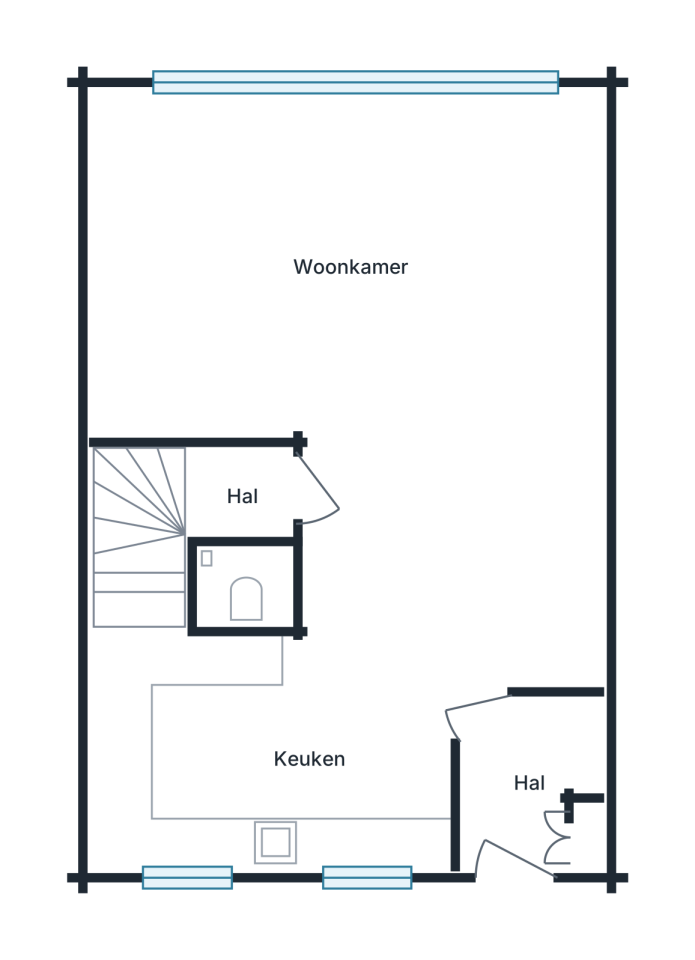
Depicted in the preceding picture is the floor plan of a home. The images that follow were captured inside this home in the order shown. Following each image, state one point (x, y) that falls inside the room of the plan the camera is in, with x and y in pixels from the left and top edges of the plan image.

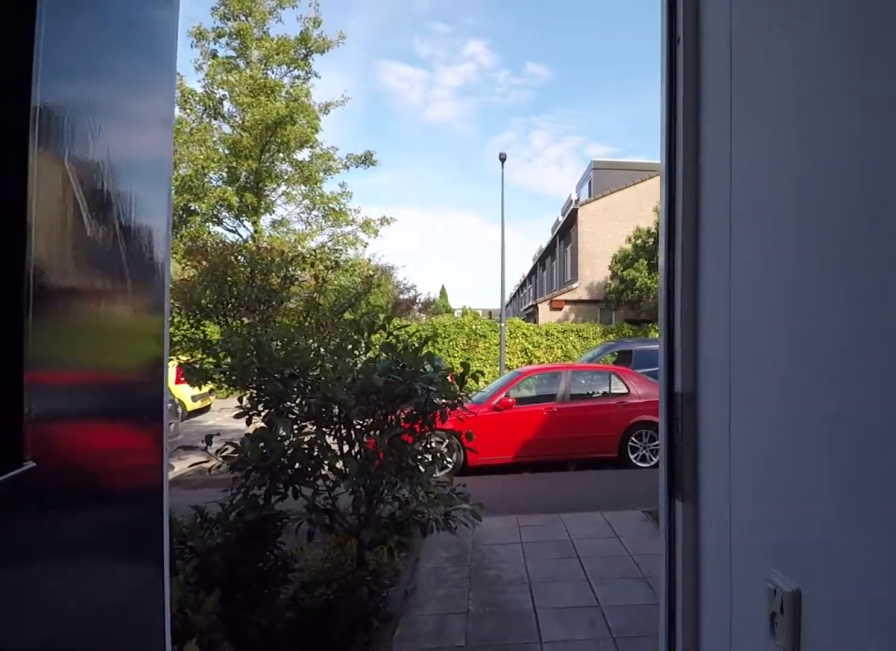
(526, 782)
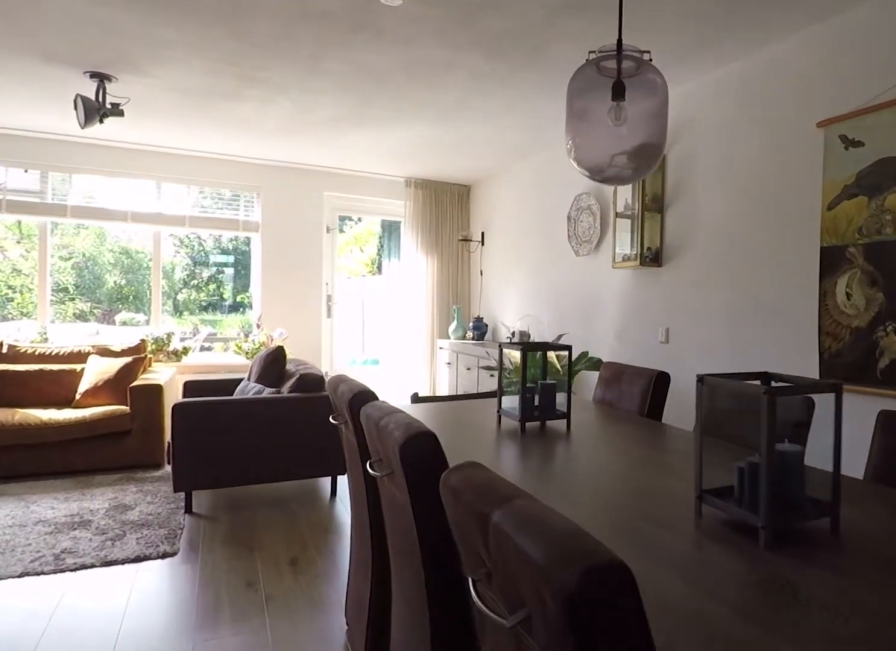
(227, 255)
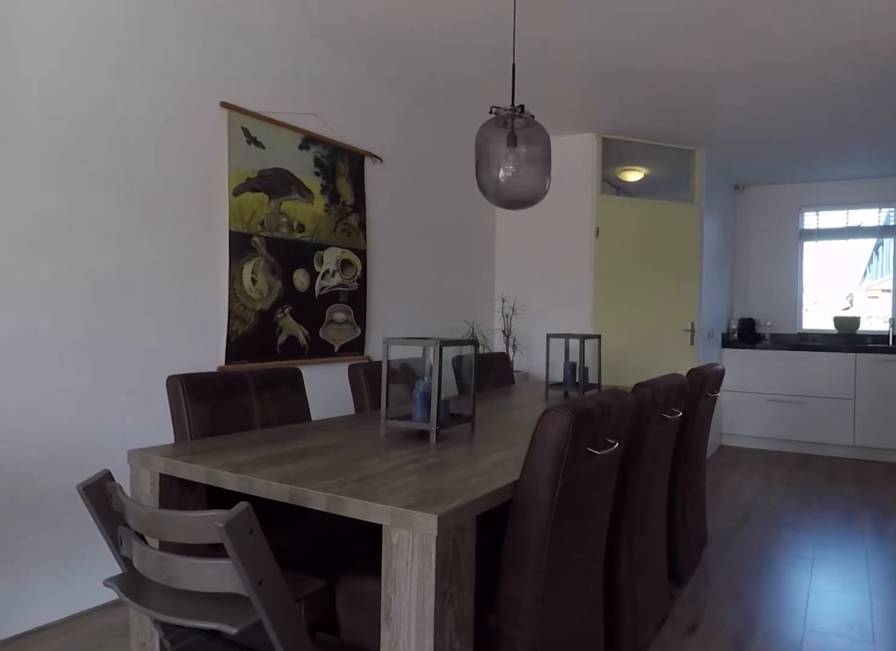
(227, 255)
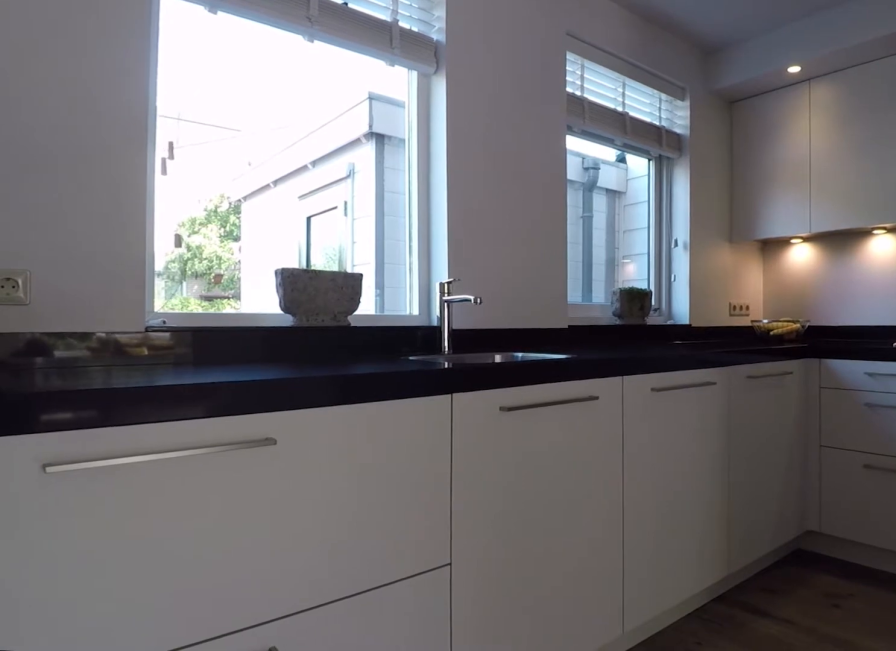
(258, 761)
